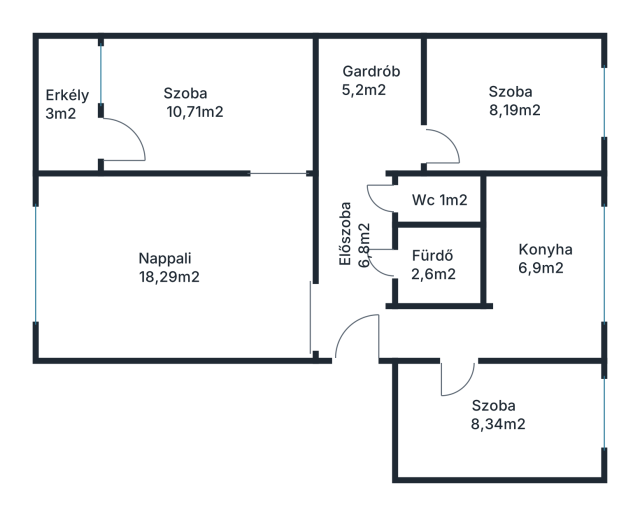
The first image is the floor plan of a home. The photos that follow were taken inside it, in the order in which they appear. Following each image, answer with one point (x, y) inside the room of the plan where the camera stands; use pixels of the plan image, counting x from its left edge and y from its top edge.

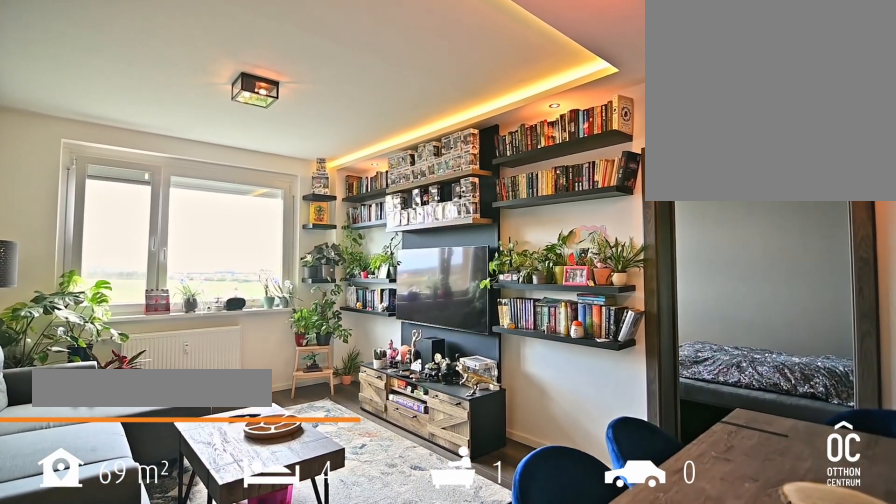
(169, 266)
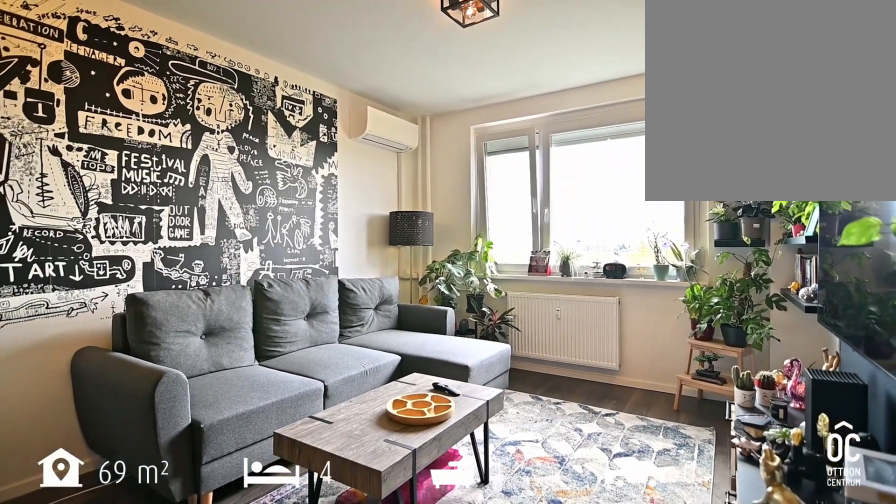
(169, 266)
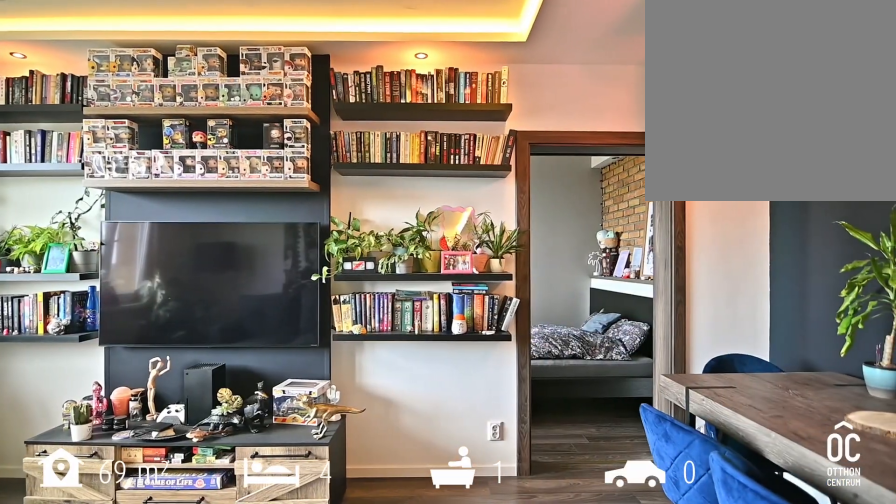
(169, 266)
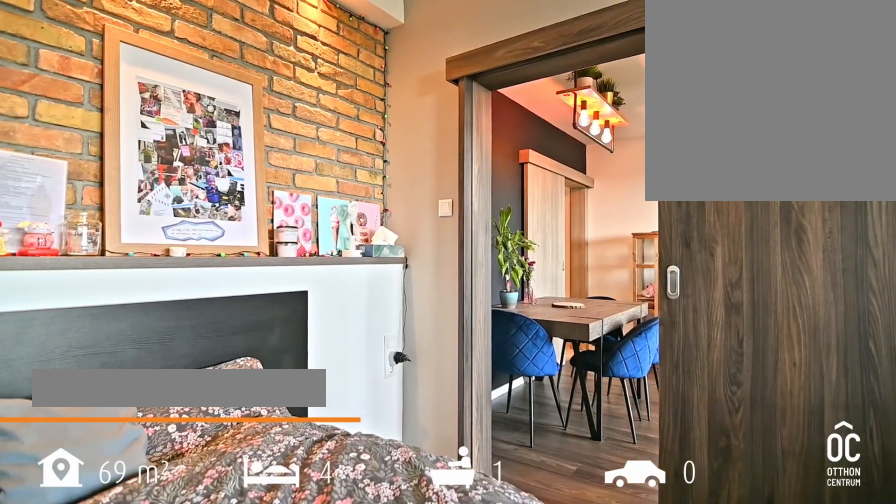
(200, 106)
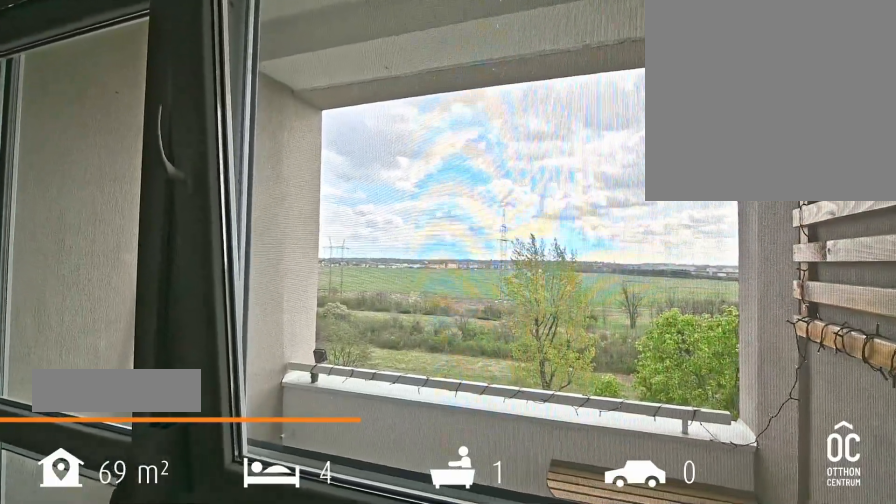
(68, 106)
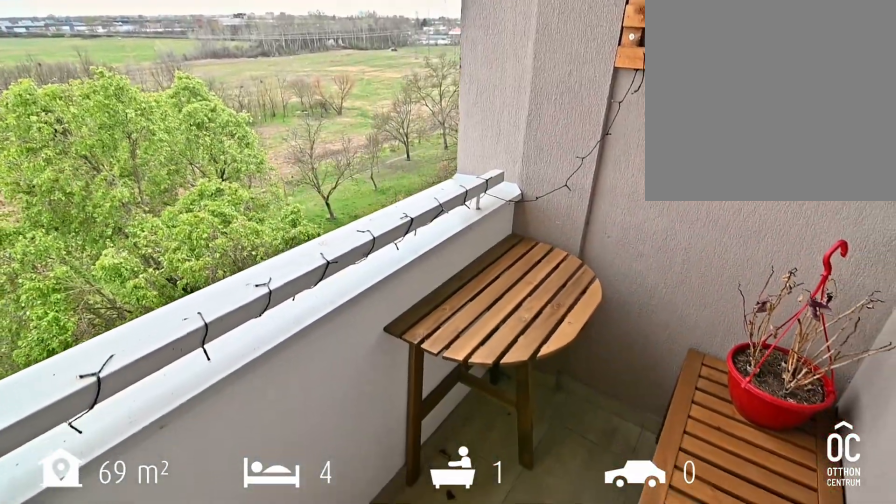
(68, 106)
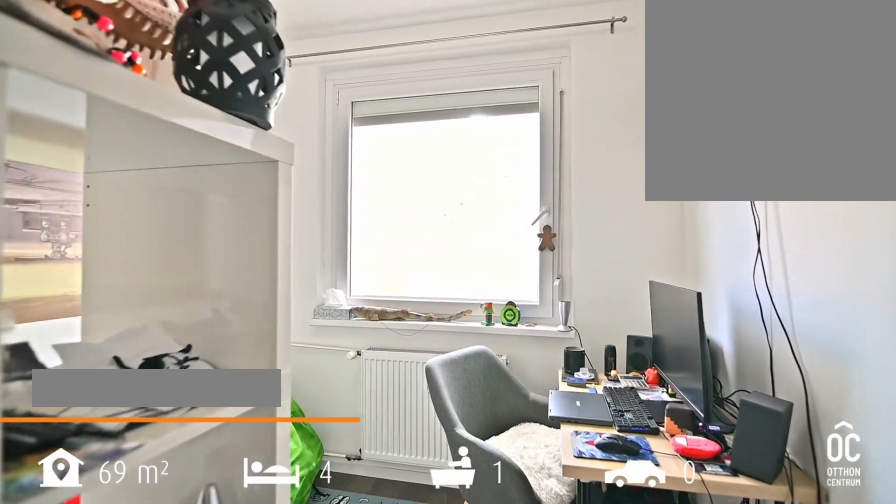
(511, 104)
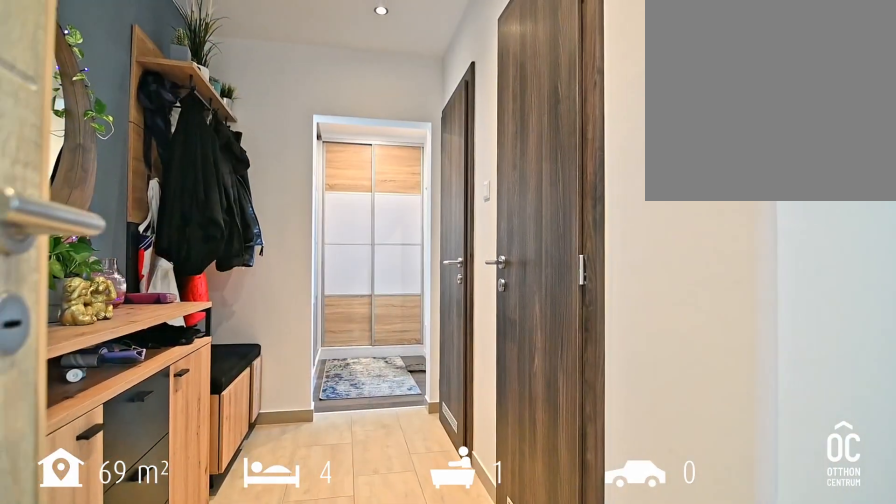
(351, 273)
